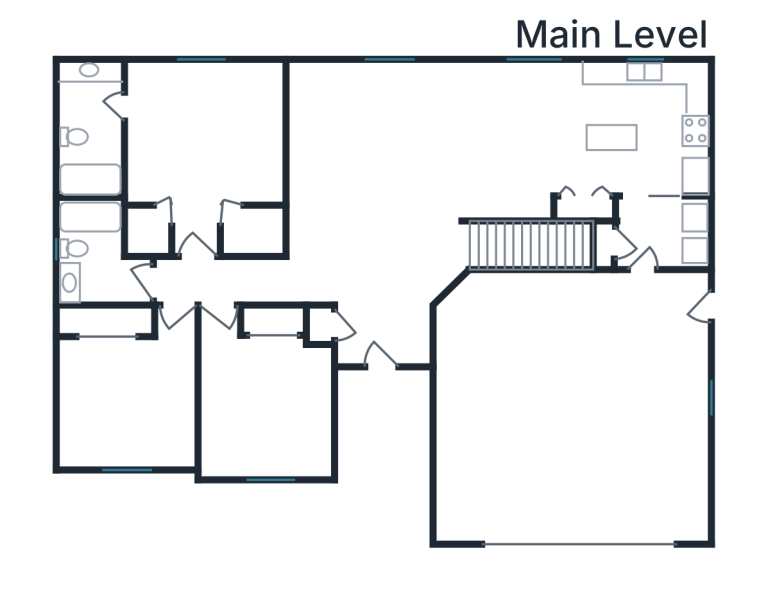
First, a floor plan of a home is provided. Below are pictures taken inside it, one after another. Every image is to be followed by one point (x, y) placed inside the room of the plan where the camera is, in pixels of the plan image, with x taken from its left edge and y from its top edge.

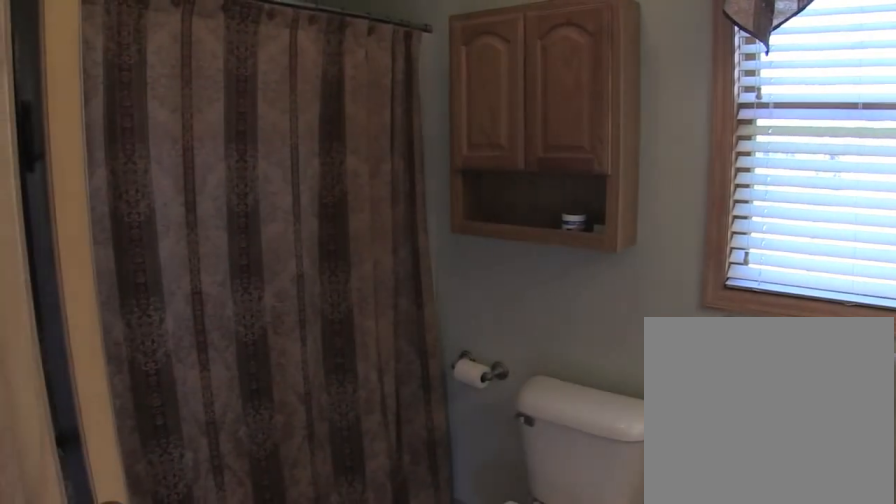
(93, 131)
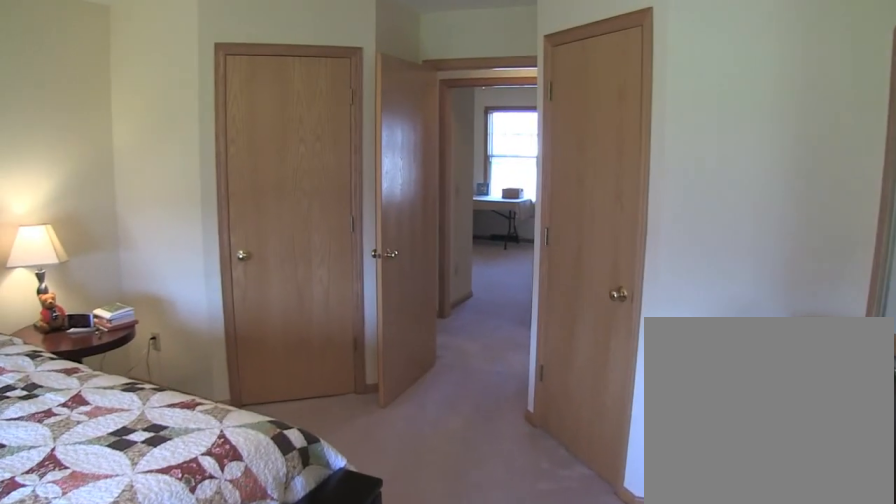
(204, 143)
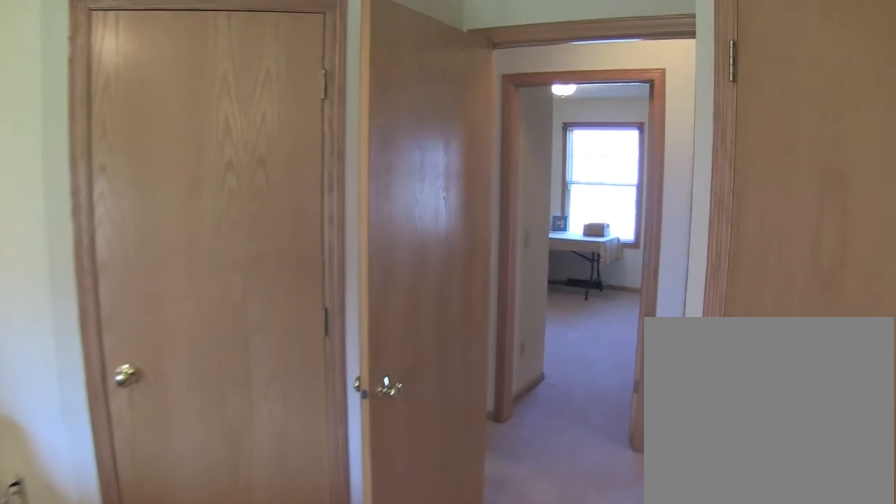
(204, 143)
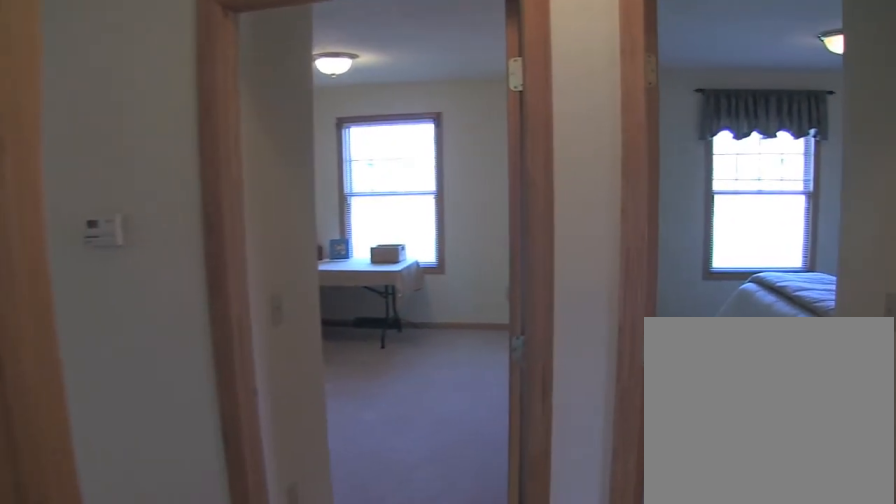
(221, 278)
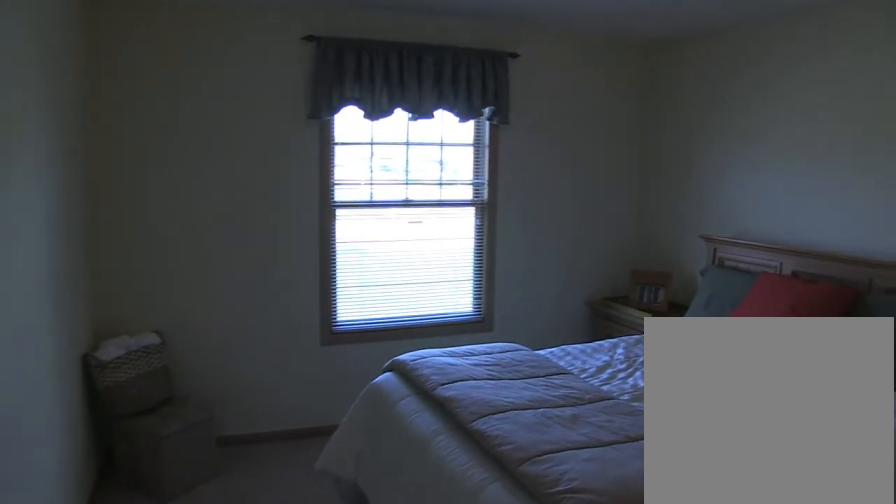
(132, 397)
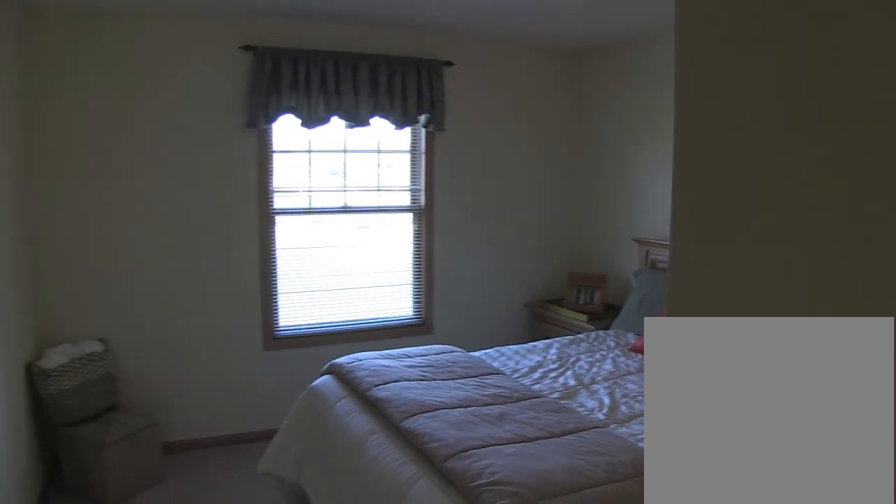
(132, 397)
